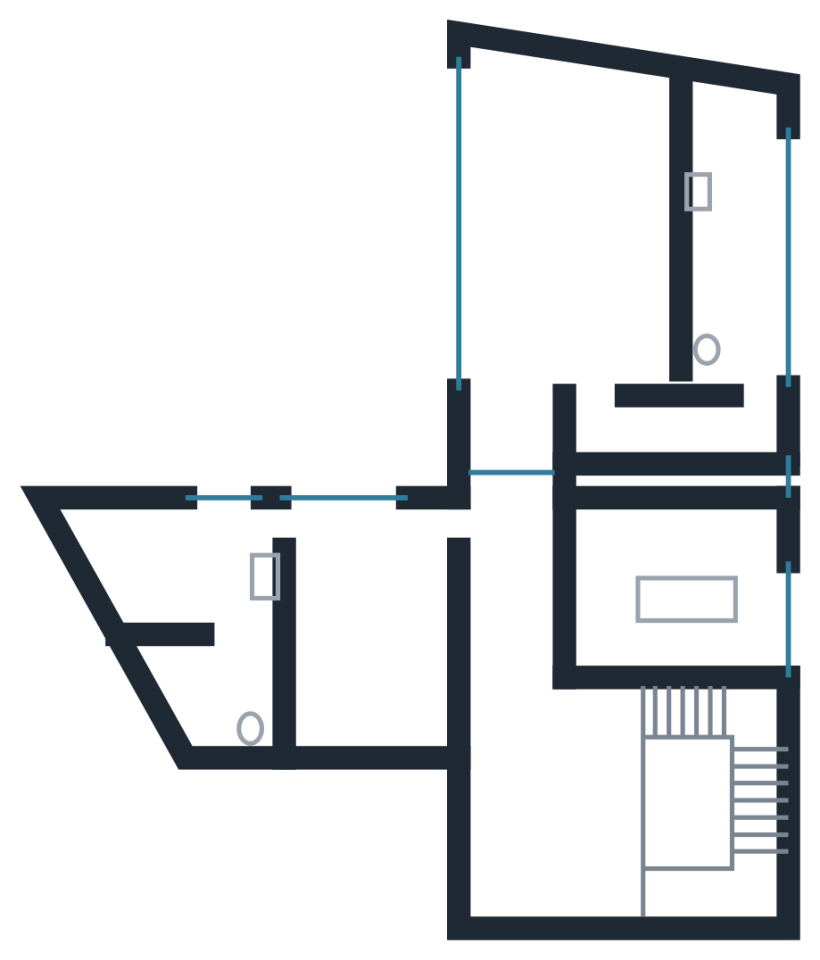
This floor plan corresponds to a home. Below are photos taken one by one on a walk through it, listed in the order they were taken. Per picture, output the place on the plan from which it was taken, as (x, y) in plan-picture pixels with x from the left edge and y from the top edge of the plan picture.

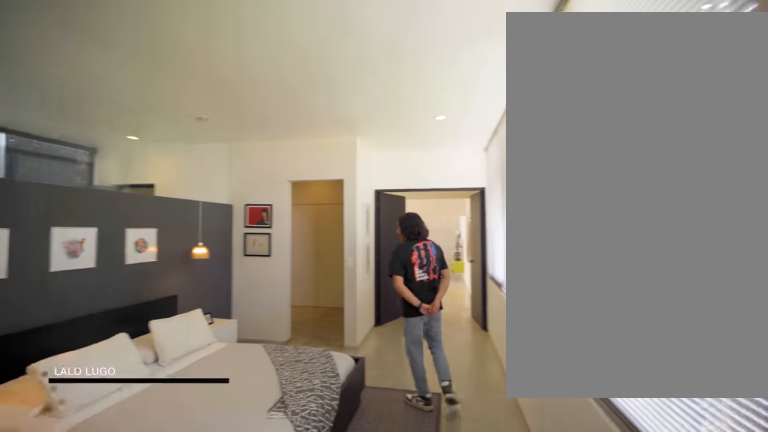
(522, 151)
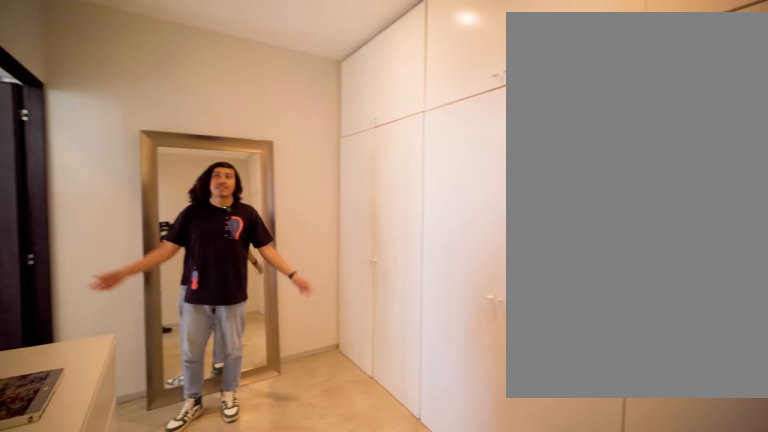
(612, 438)
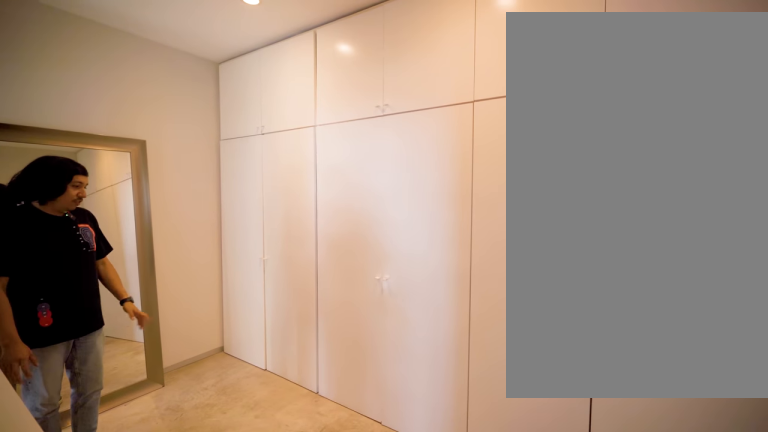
(612, 441)
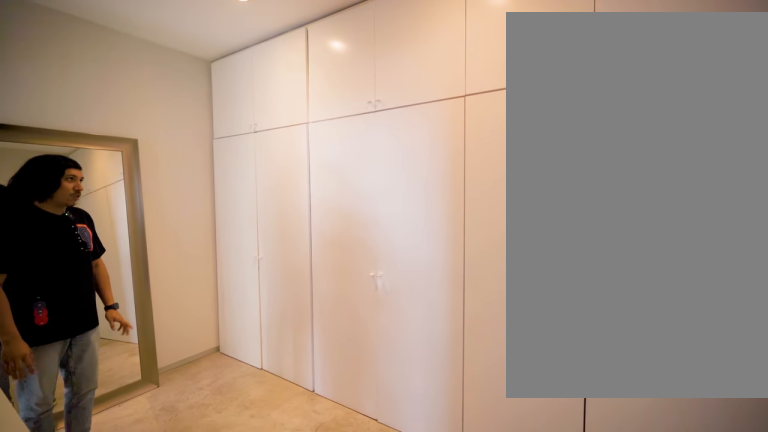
(614, 441)
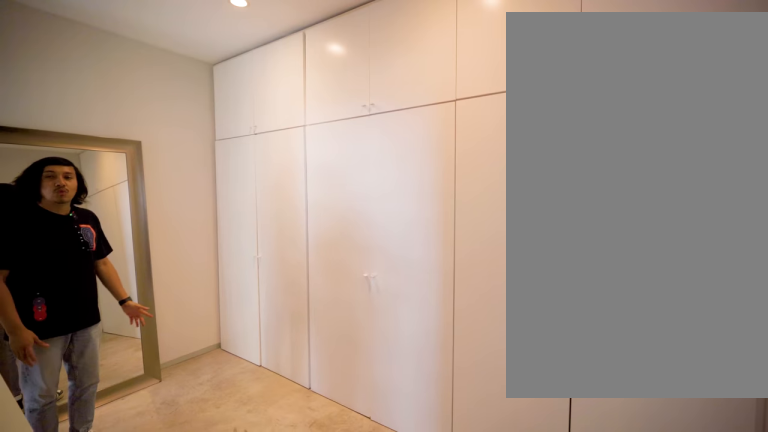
(614, 441)
